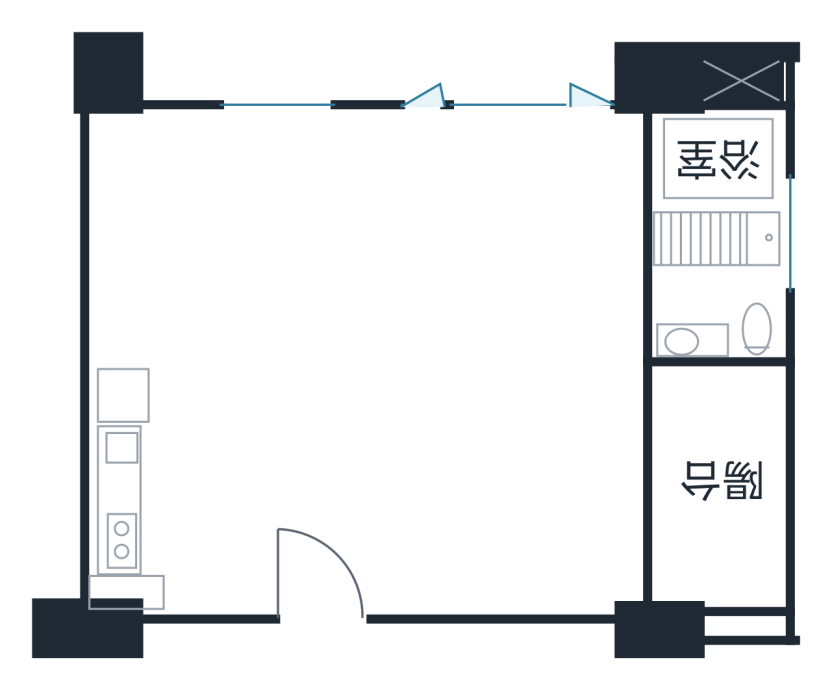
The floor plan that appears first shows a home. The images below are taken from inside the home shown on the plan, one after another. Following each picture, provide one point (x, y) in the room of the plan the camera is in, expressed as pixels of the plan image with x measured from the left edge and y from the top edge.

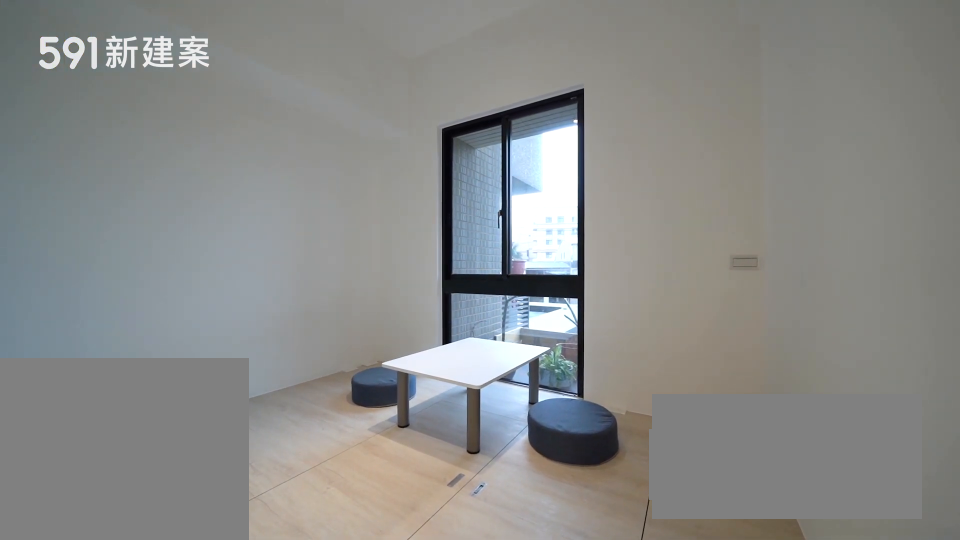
(180, 204)
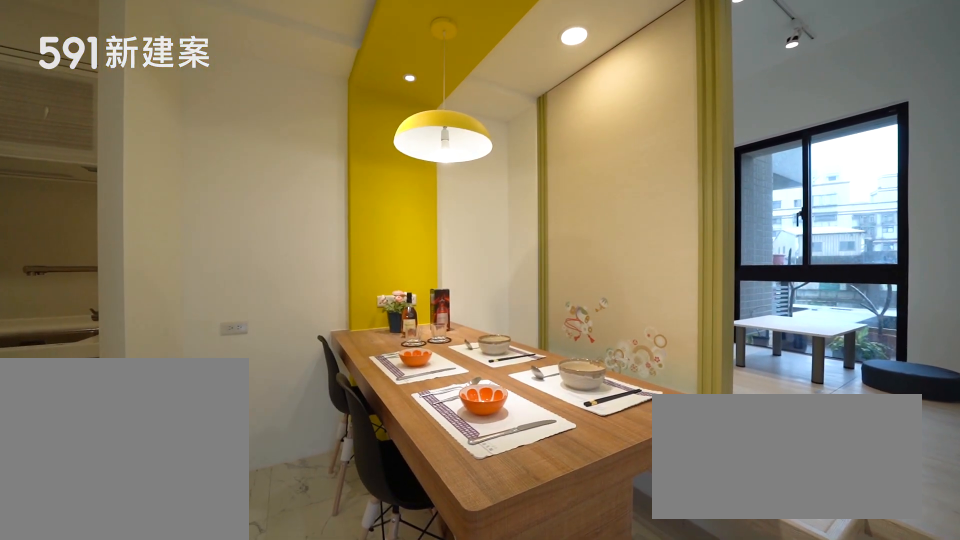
(178, 320)
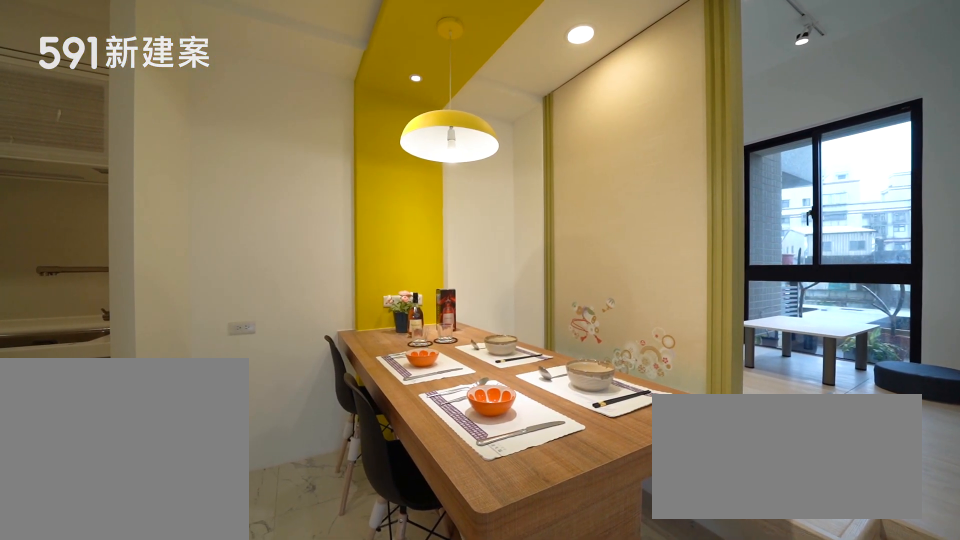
(178, 320)
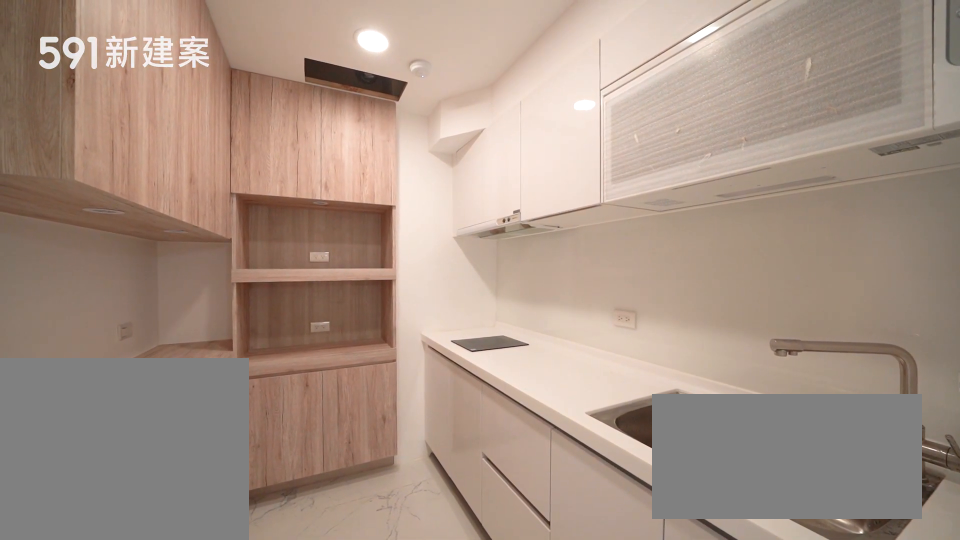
(182, 487)
